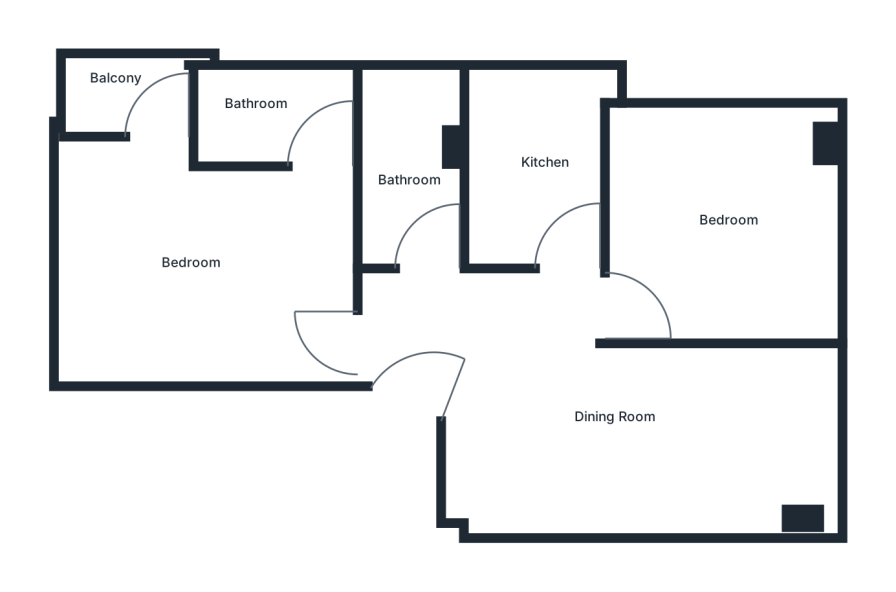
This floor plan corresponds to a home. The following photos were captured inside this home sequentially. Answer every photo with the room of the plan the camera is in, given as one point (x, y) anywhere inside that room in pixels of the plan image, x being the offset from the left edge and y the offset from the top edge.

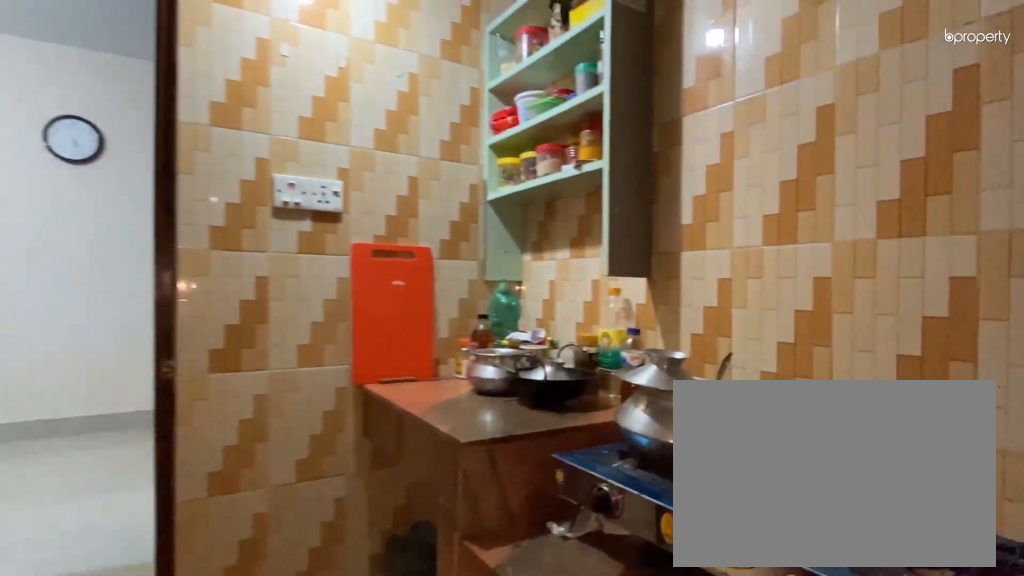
(540, 180)
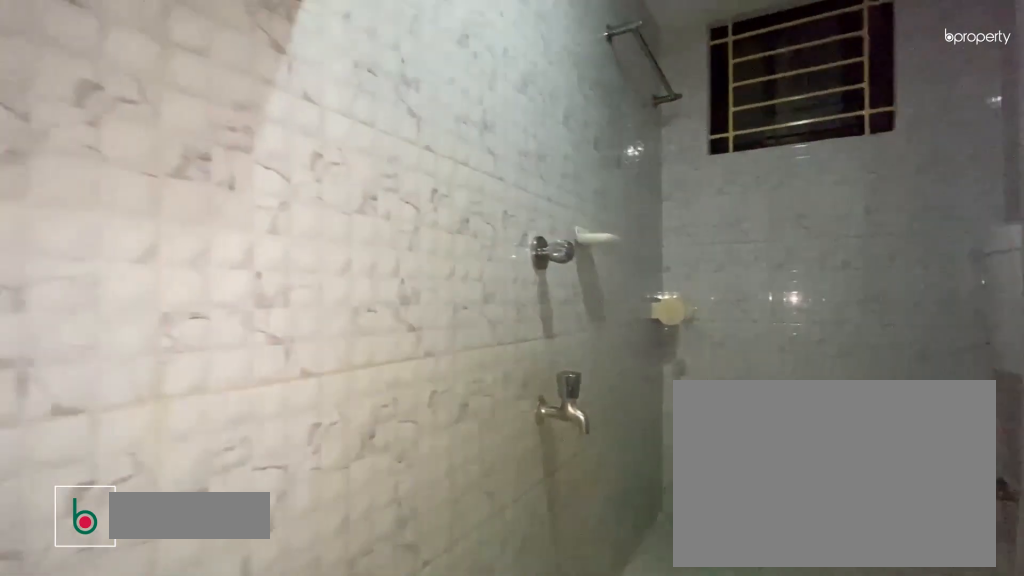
(418, 170)
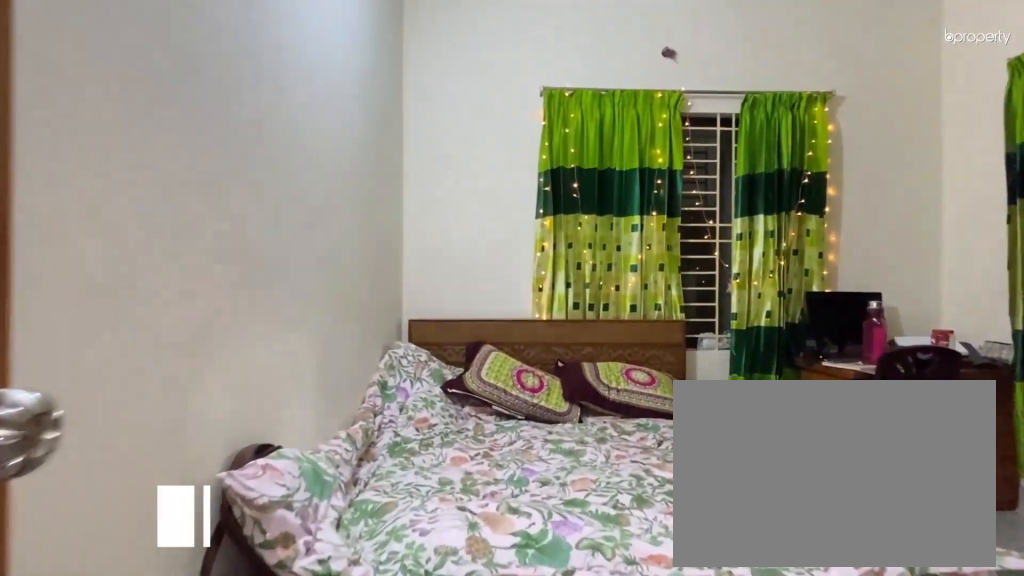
(203, 245)
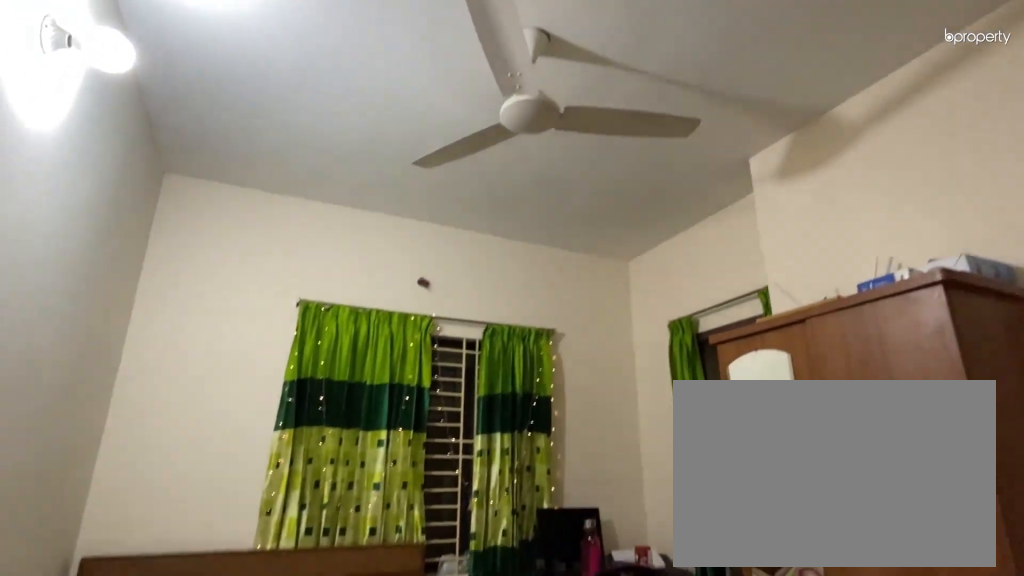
(203, 245)
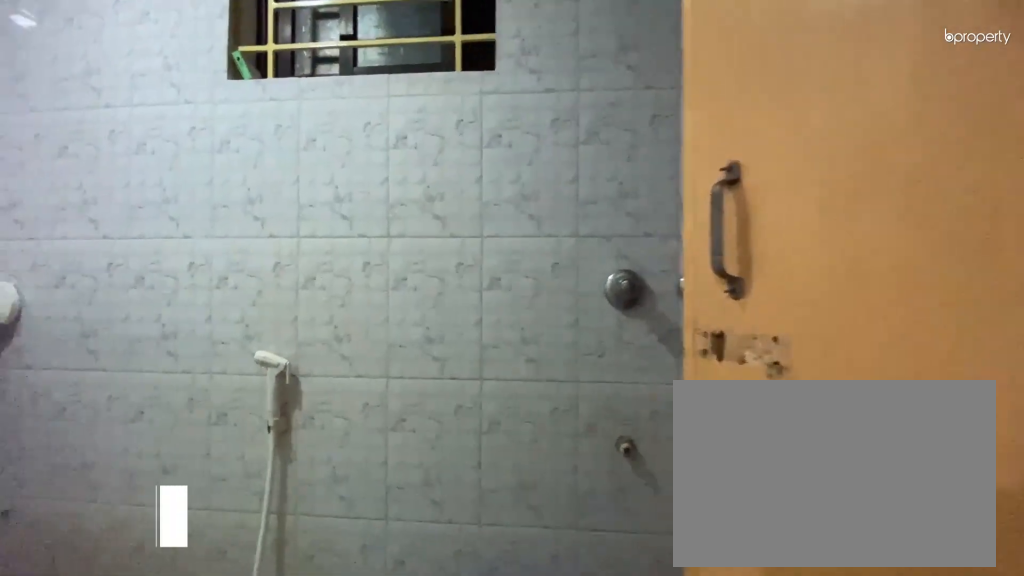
(289, 115)
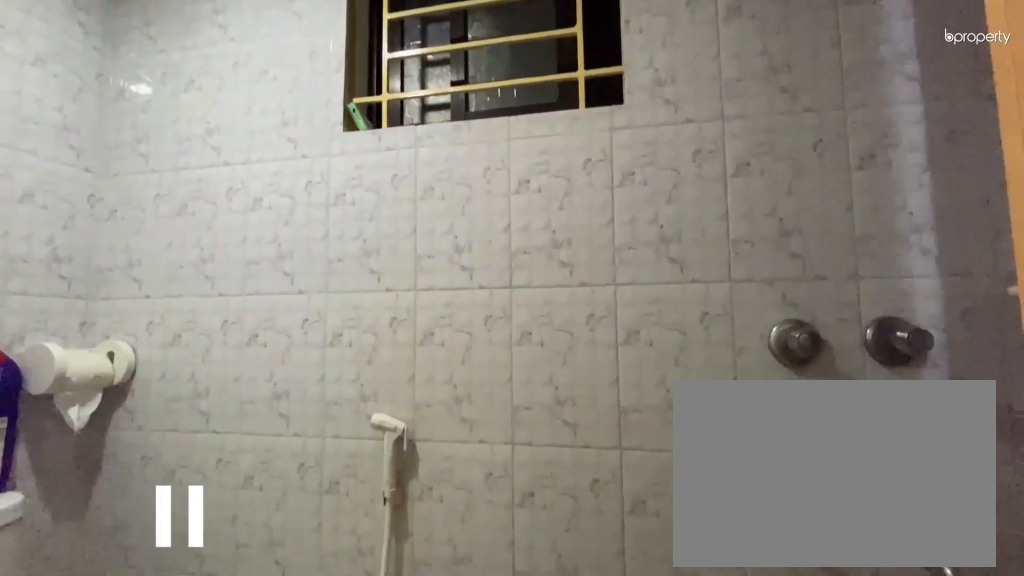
(289, 115)
